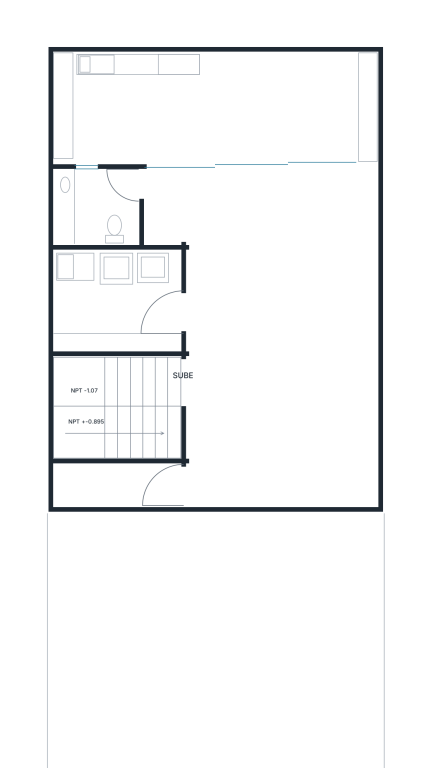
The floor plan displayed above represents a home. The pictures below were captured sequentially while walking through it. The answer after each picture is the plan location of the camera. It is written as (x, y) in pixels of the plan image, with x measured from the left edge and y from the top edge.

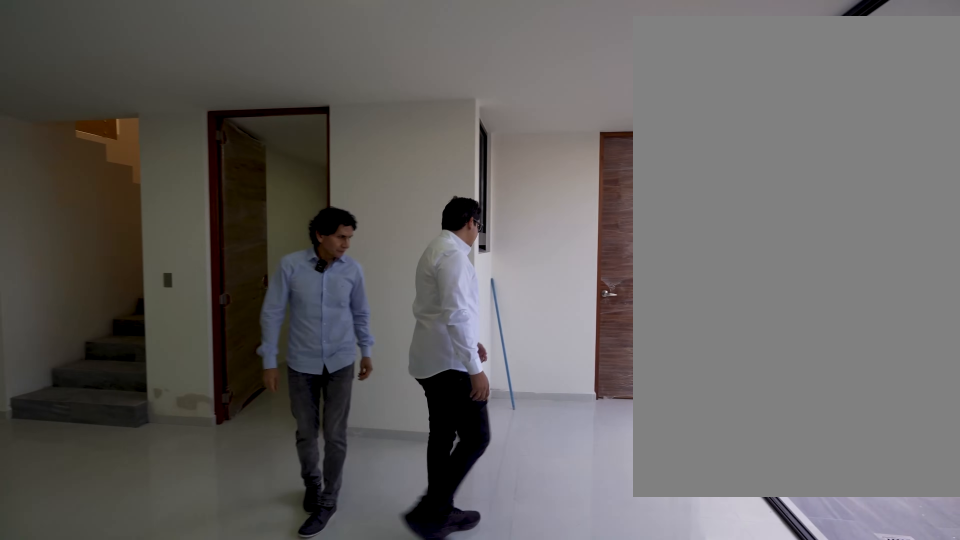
(239, 200)
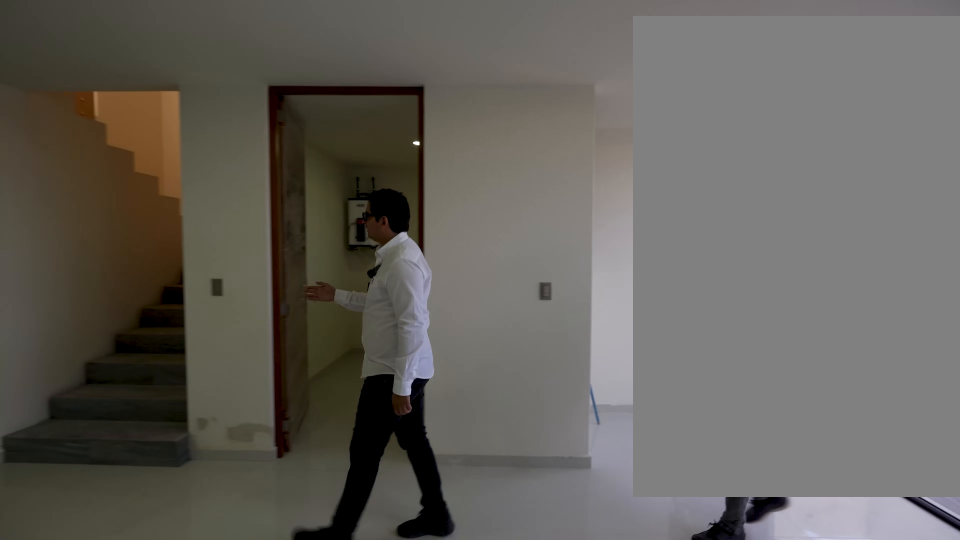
(274, 351)
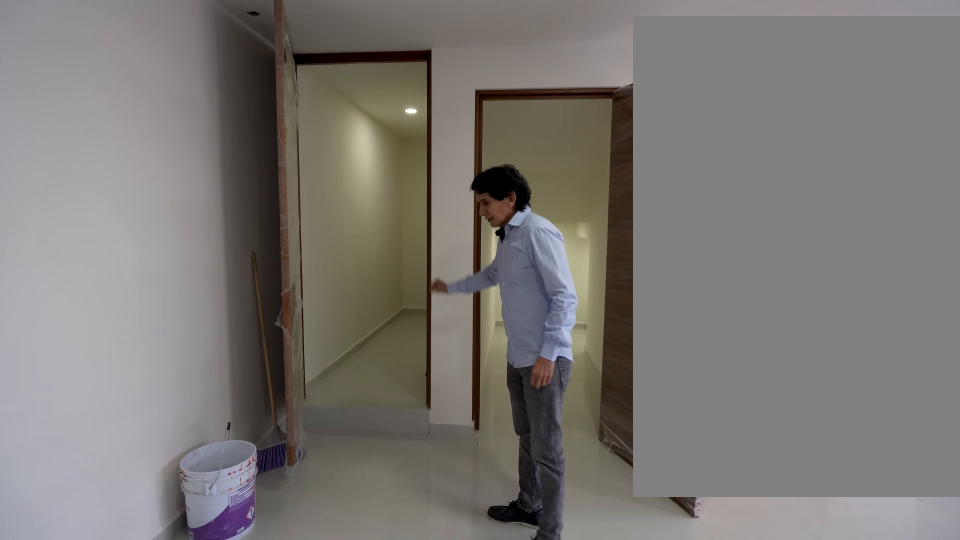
(274, 472)
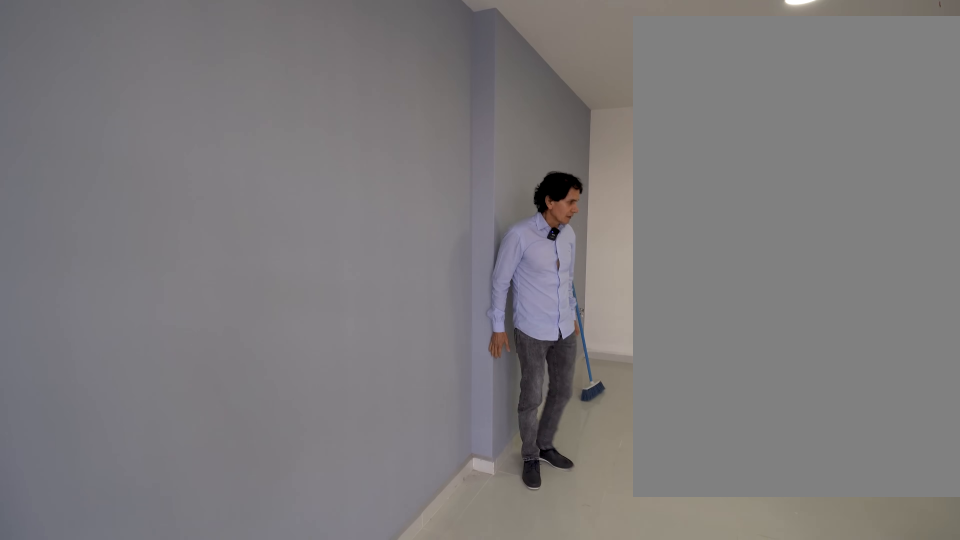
(333, 336)
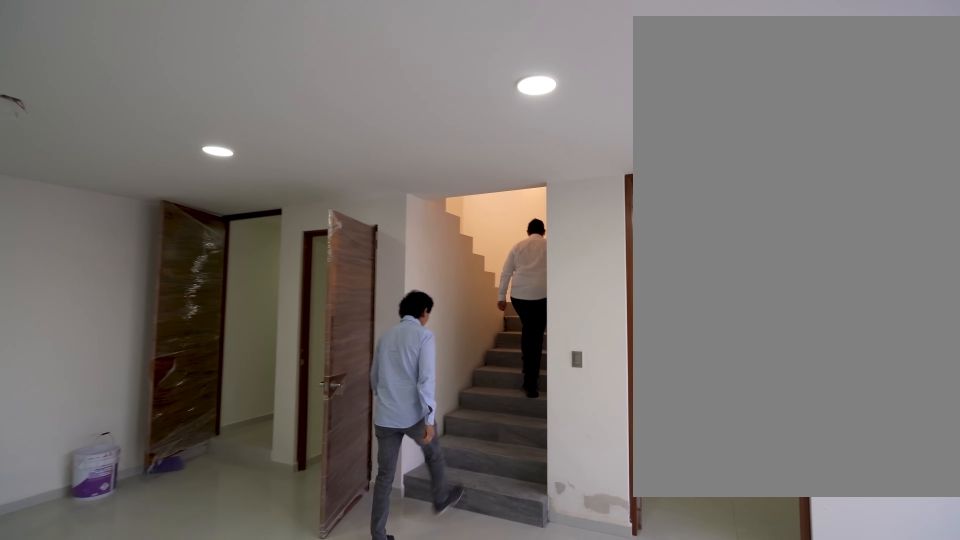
(298, 377)
